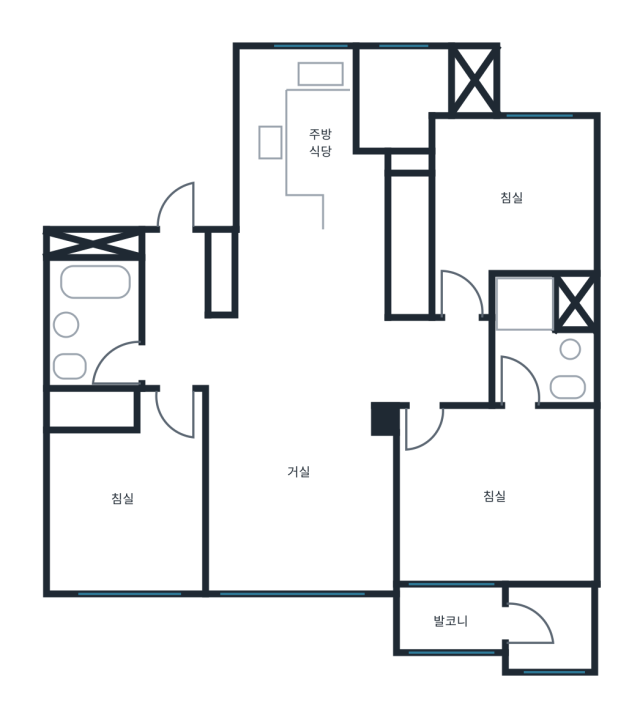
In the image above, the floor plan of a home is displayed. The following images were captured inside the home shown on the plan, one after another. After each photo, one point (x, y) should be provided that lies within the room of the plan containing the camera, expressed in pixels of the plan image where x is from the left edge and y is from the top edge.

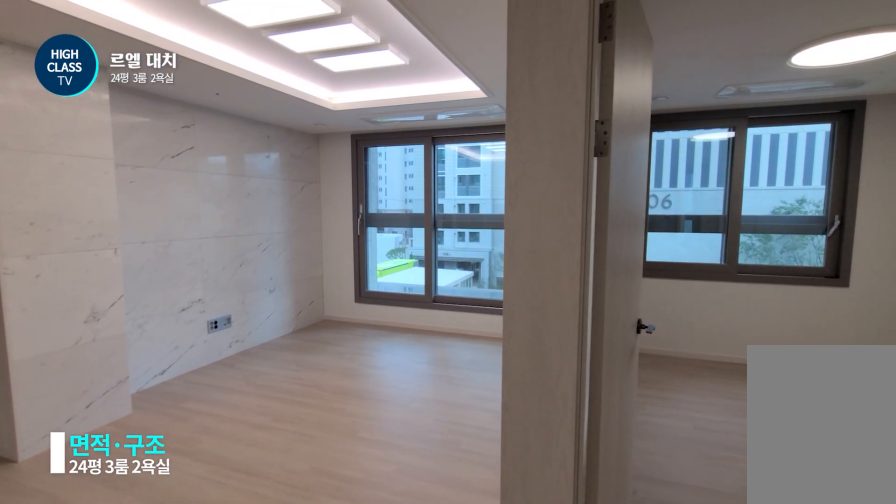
(192, 353)
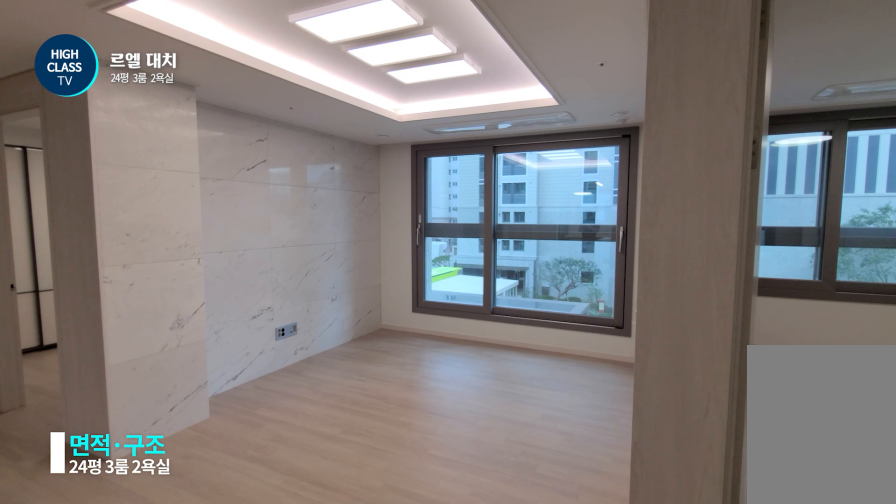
(192, 353)
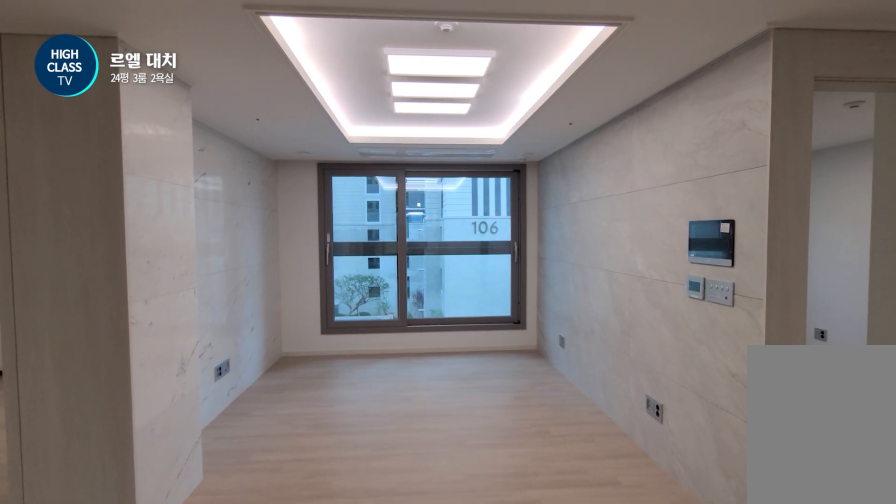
(299, 454)
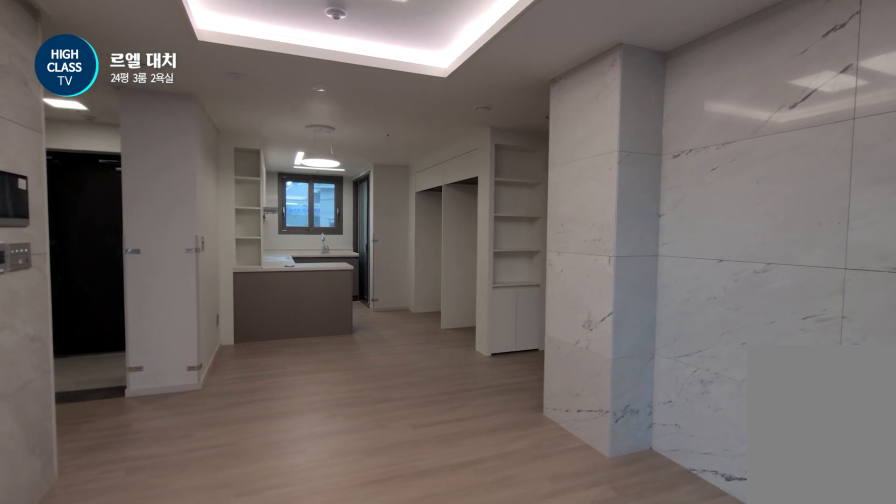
(299, 454)
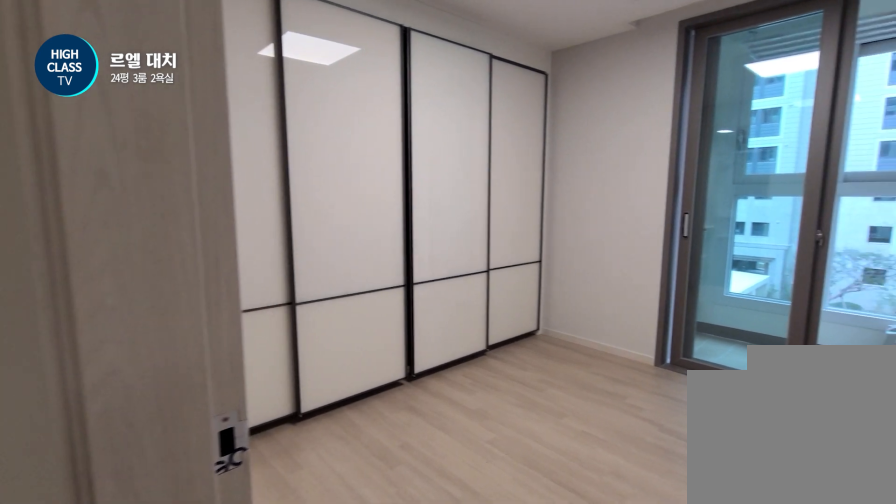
(443, 363)
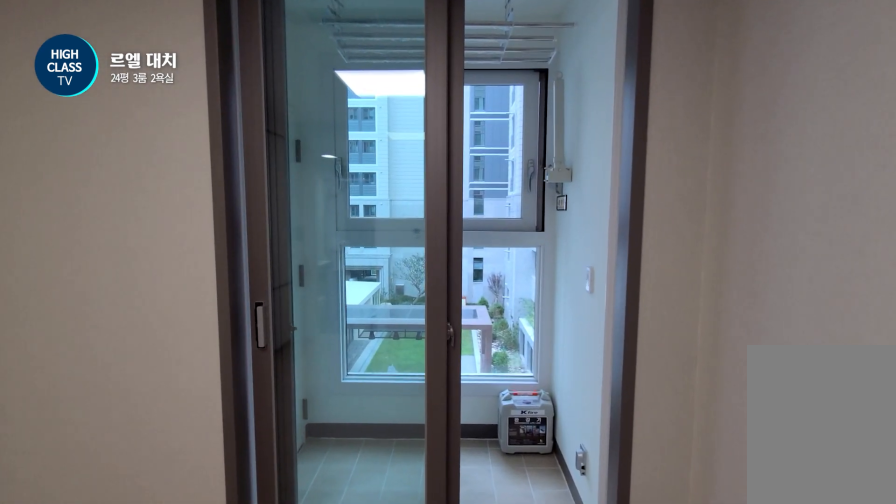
(487, 521)
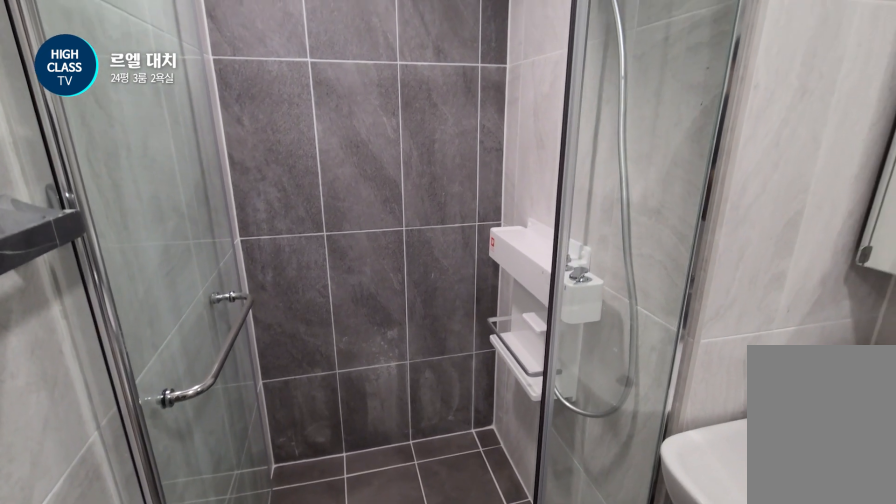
(543, 343)
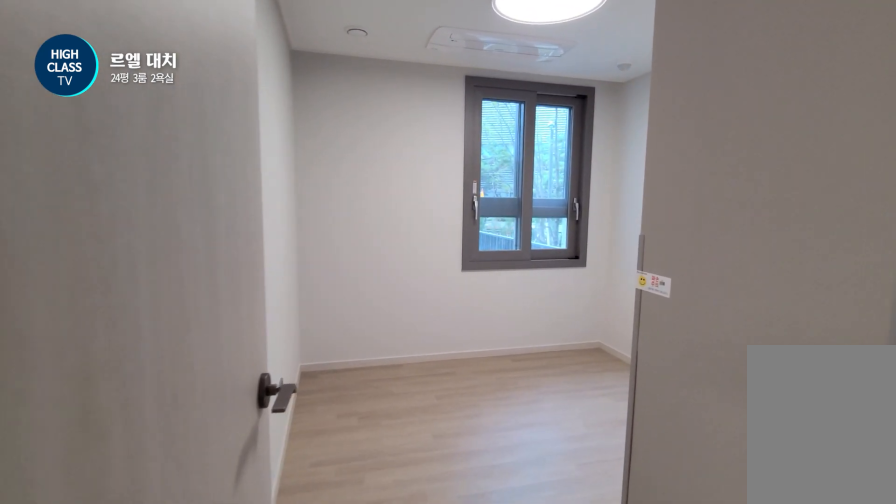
(443, 364)
